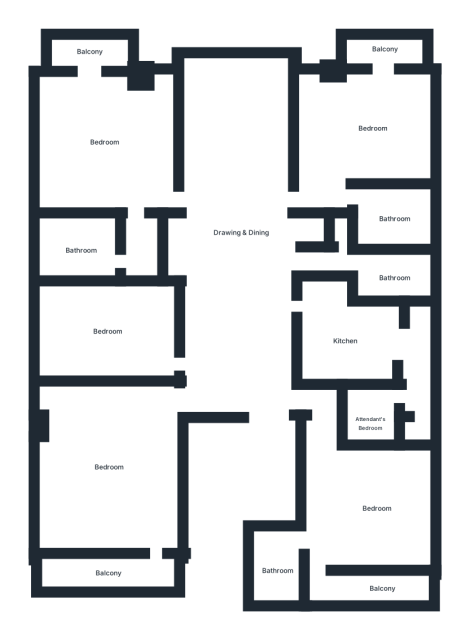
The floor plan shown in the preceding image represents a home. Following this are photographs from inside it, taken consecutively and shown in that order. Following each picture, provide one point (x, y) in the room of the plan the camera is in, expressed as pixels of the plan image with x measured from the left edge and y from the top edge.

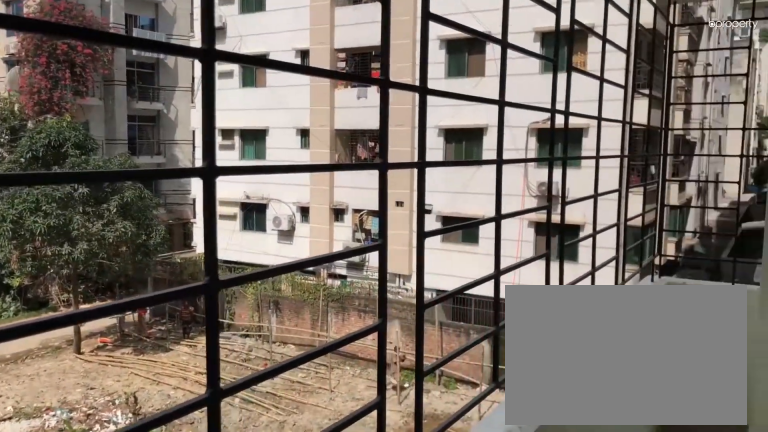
(106, 569)
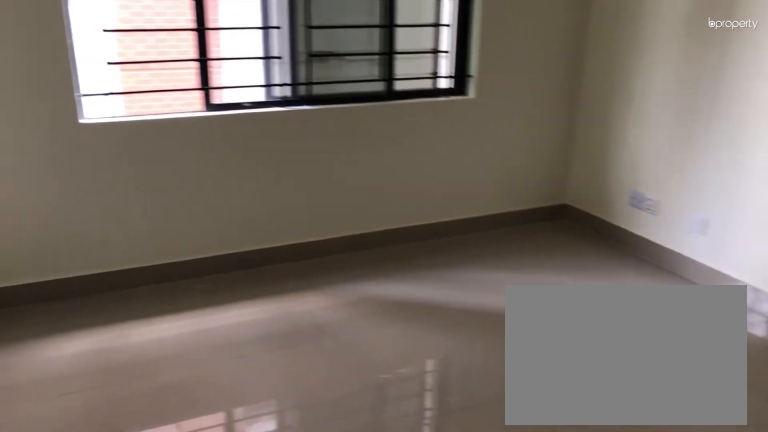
(105, 331)
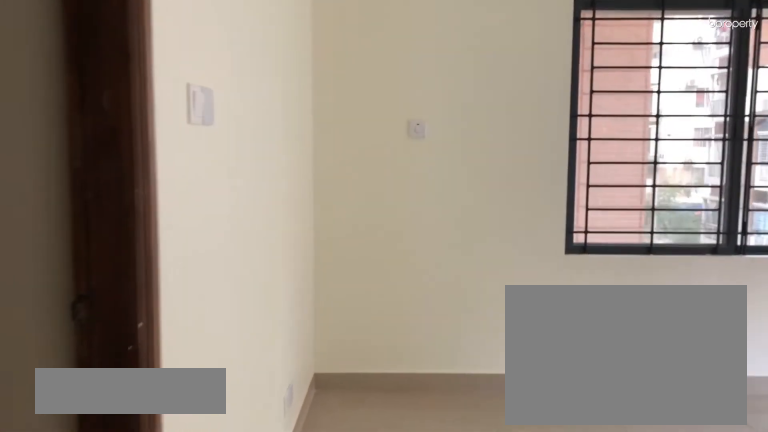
(102, 138)
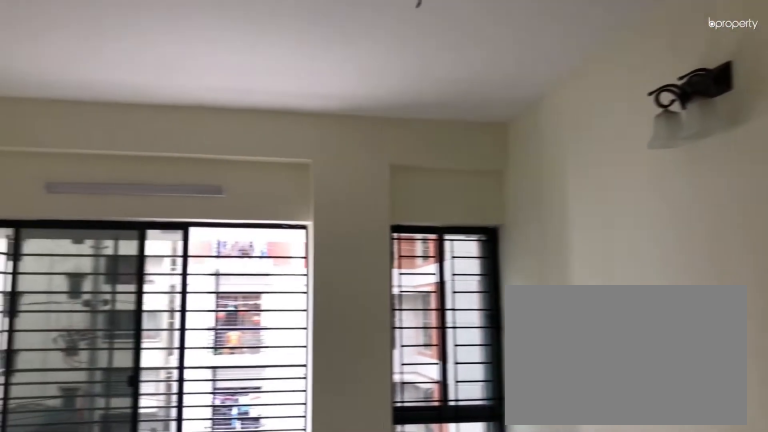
(102, 138)
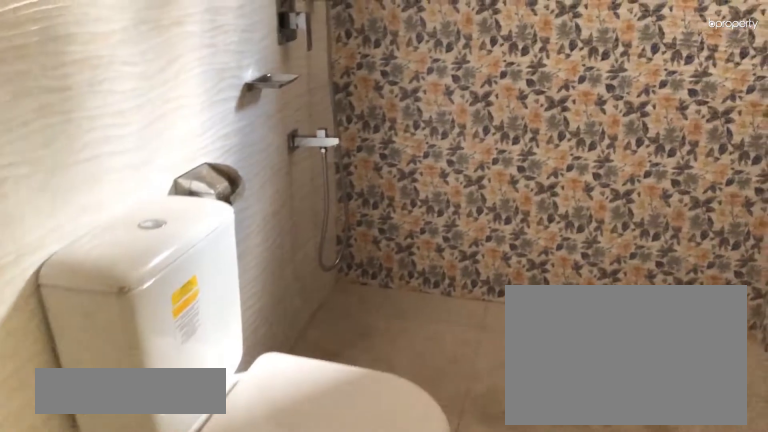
(81, 245)
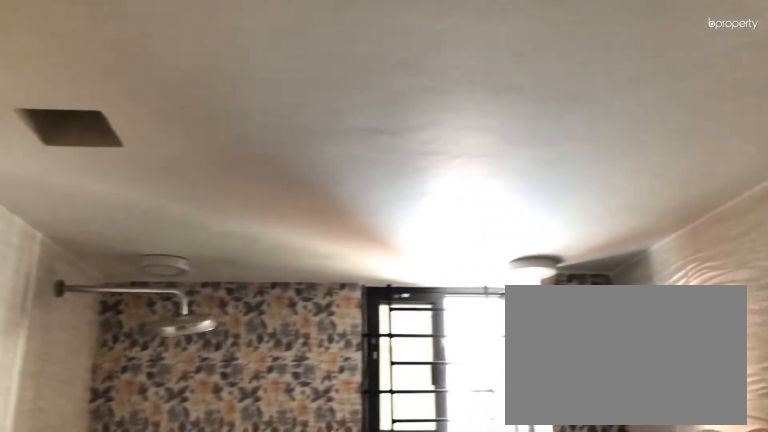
(81, 245)
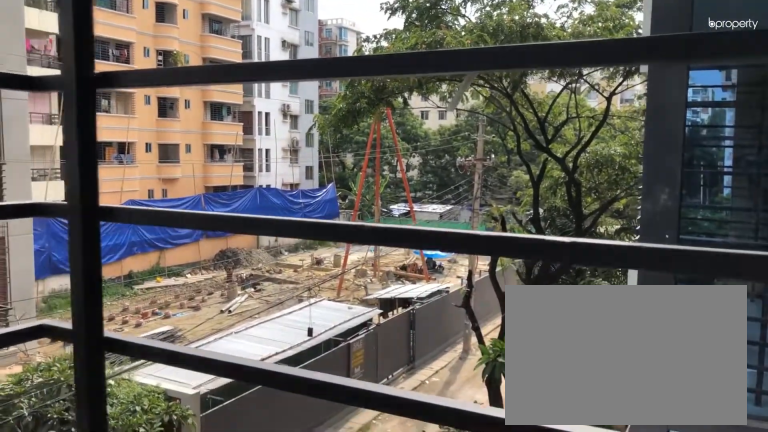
(86, 48)
